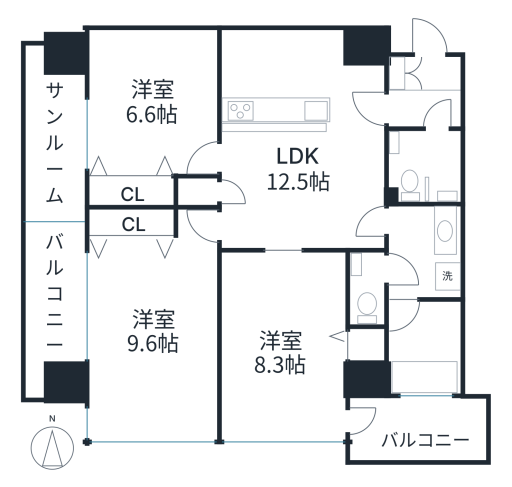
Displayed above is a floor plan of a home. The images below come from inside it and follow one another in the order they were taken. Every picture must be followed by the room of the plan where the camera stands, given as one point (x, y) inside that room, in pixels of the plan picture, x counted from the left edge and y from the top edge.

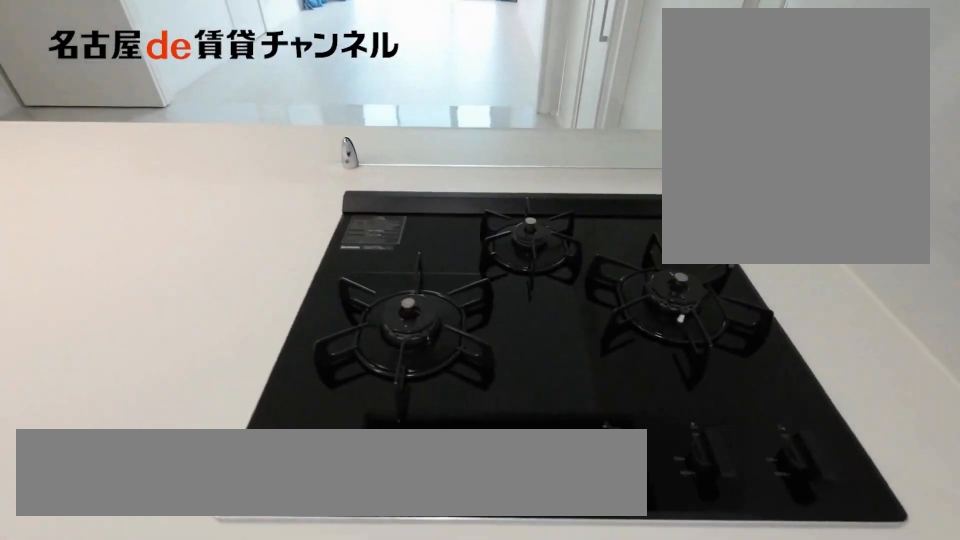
(271, 114)
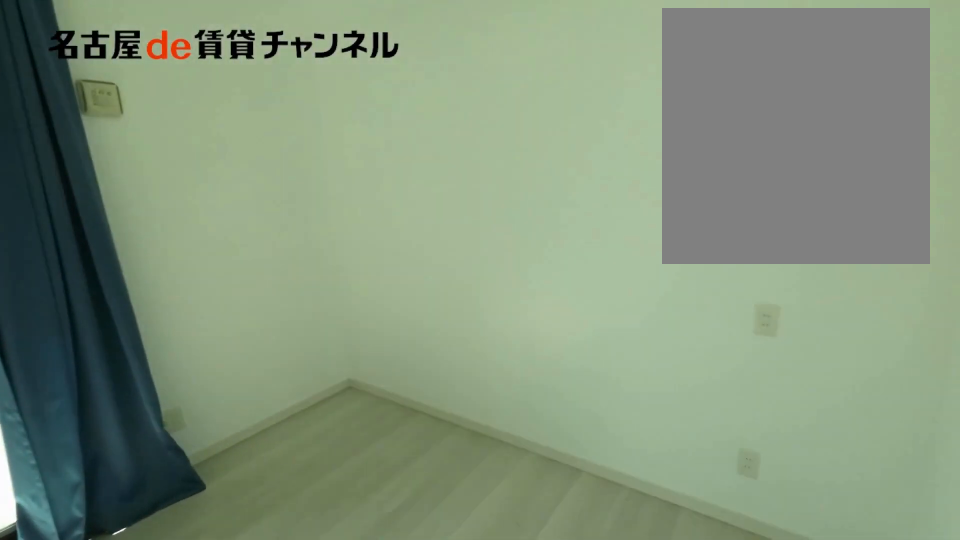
(153, 102)
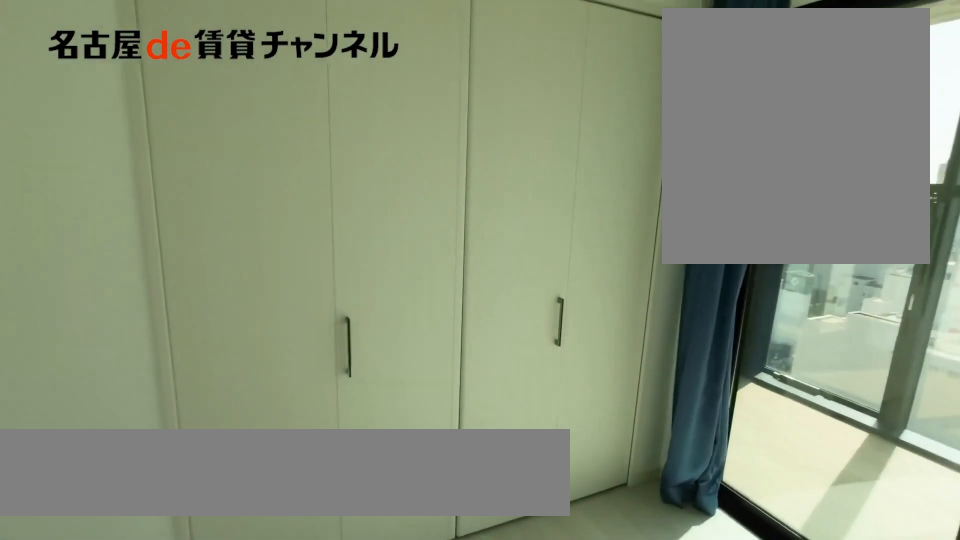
(153, 102)
